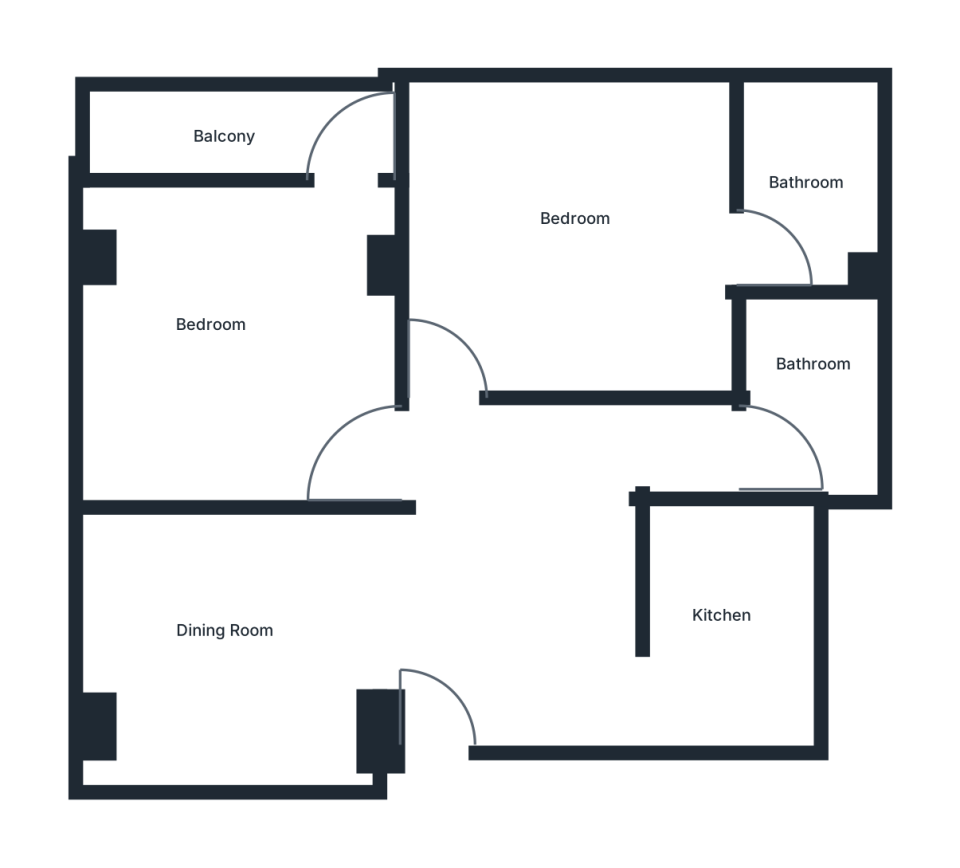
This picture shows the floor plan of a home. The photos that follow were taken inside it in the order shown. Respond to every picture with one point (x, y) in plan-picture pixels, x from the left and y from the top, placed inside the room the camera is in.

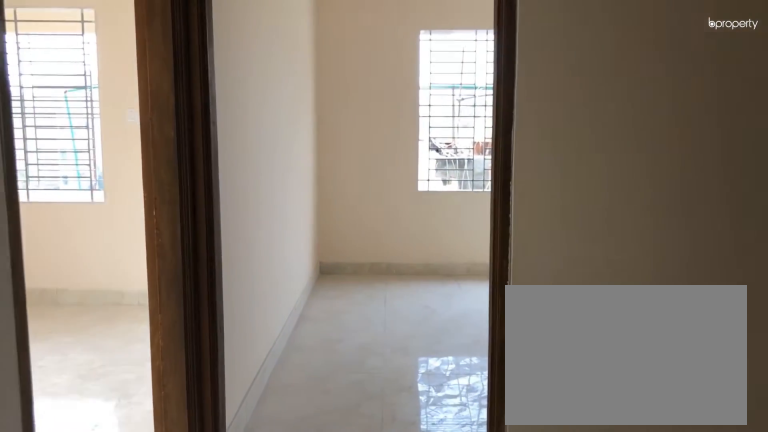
(357, 610)
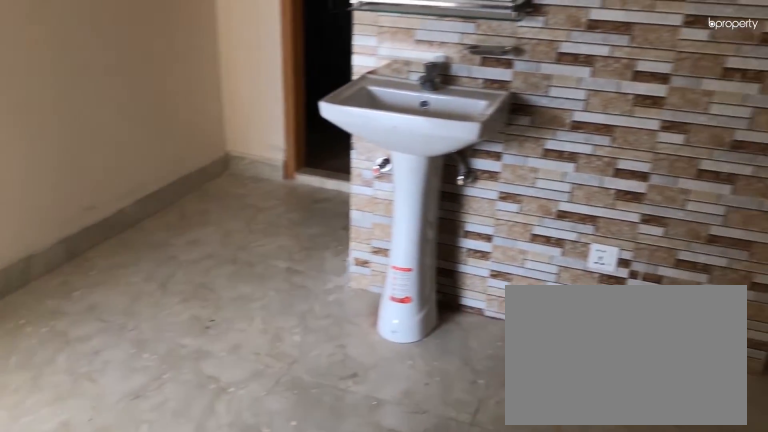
(492, 652)
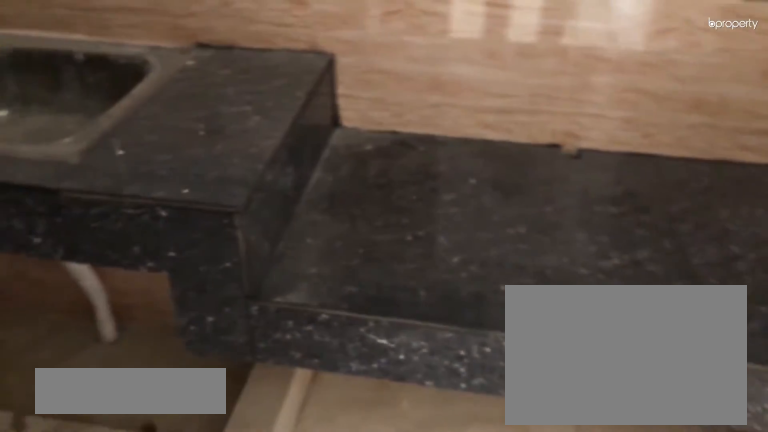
(734, 638)
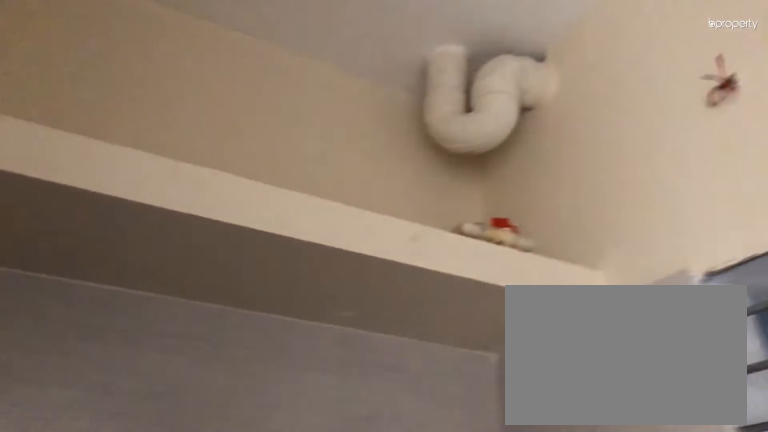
(734, 638)
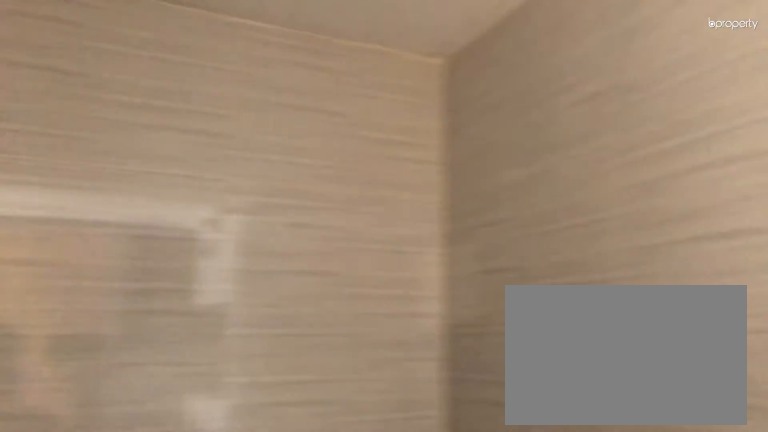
(802, 442)
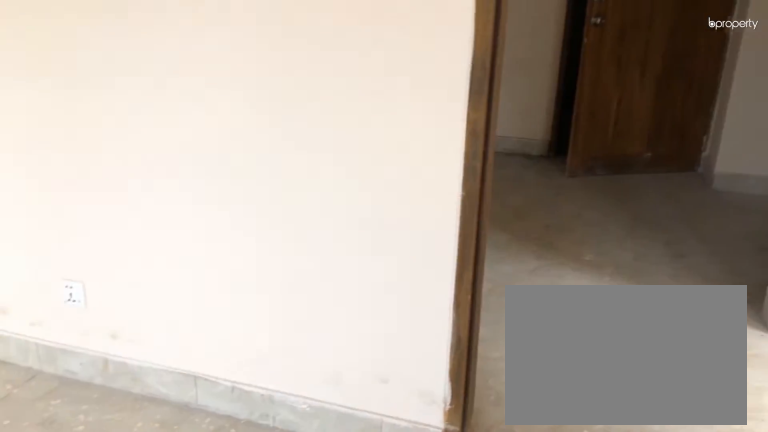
(564, 250)
